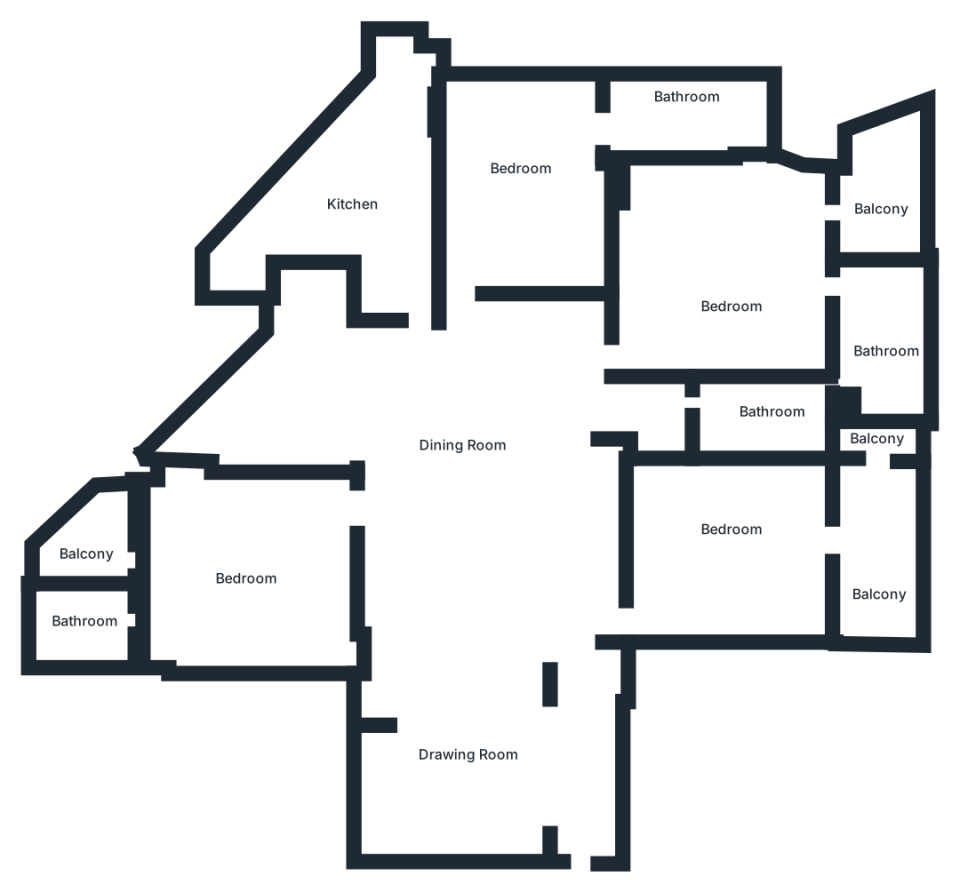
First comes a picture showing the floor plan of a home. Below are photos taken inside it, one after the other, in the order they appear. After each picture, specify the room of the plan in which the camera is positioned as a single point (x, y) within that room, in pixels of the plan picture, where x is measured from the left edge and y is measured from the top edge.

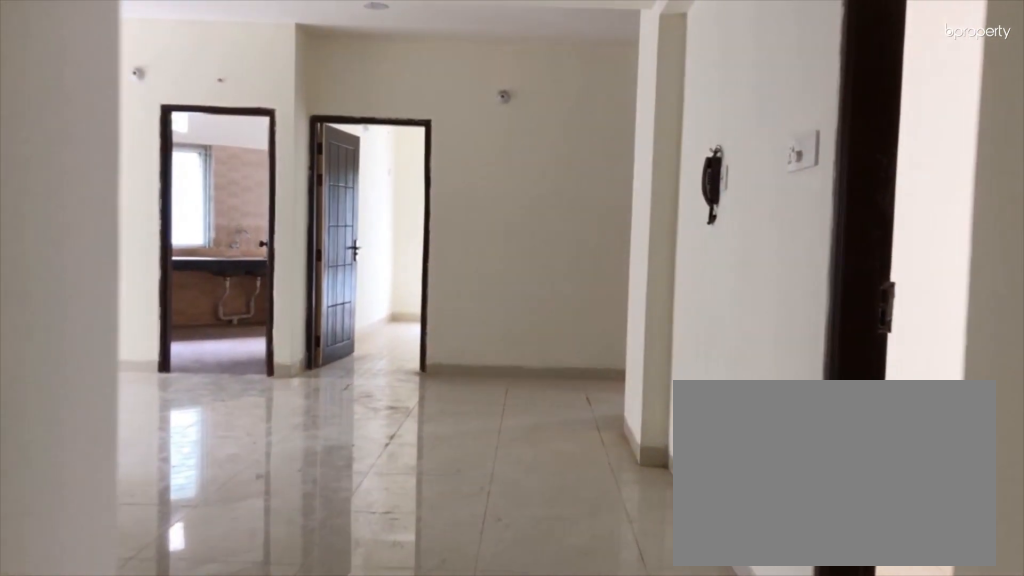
(572, 718)
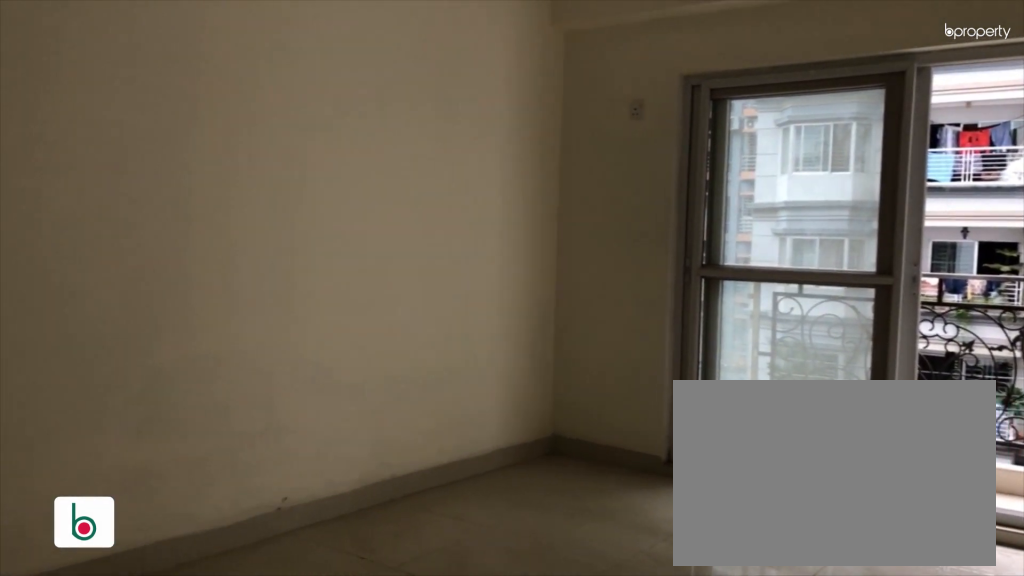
(726, 540)
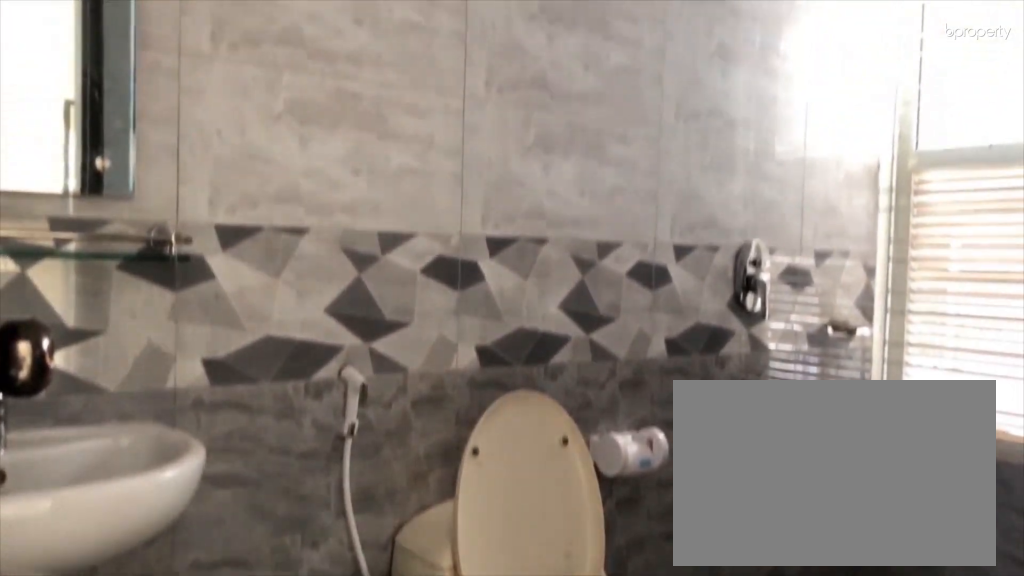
(880, 349)
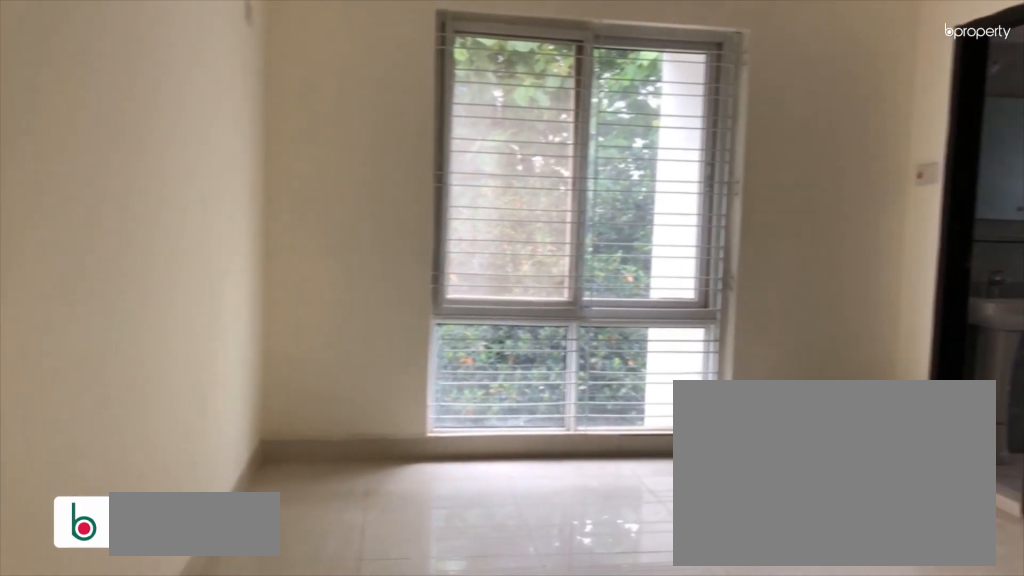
(517, 184)
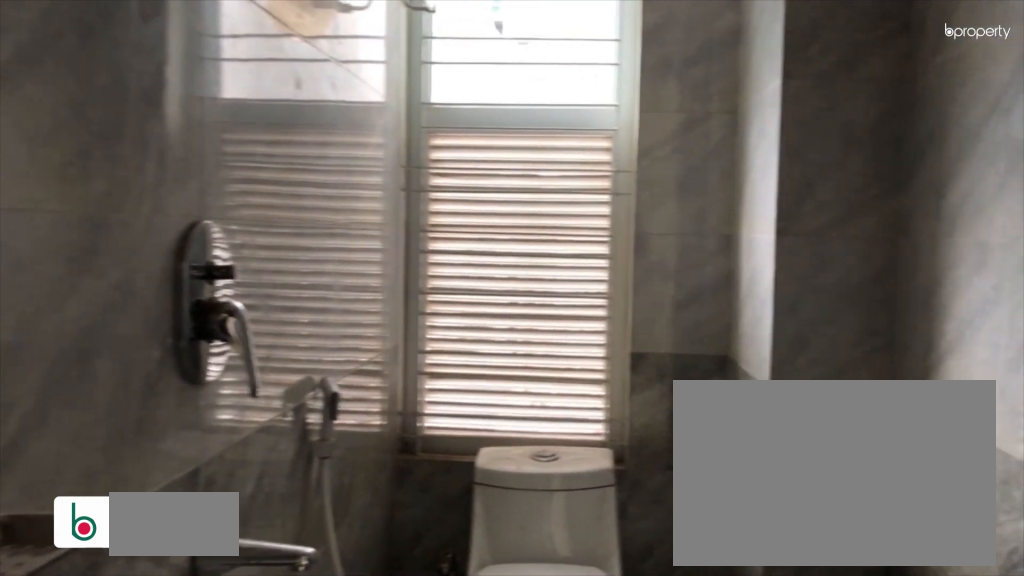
(671, 122)
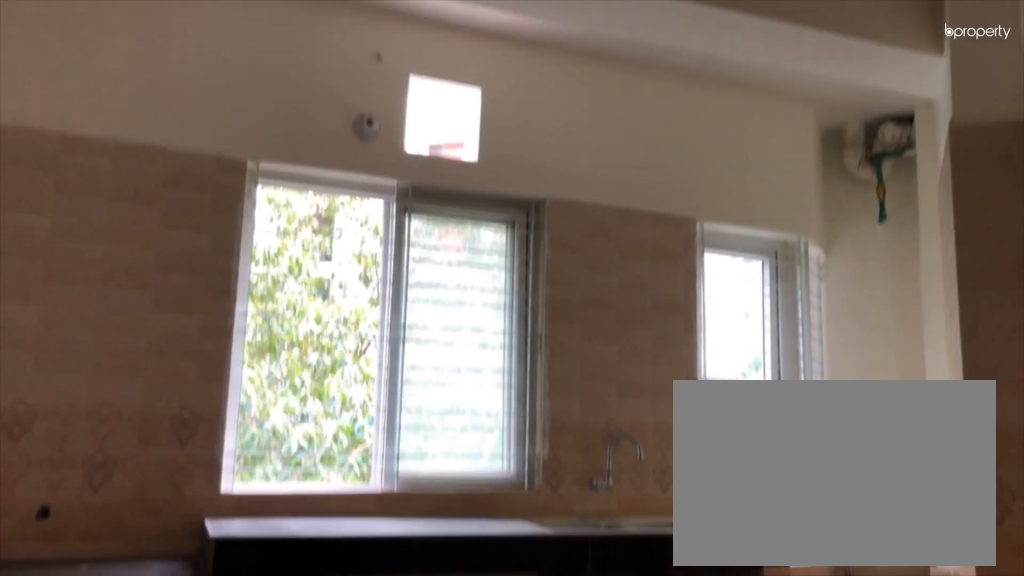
(355, 208)
